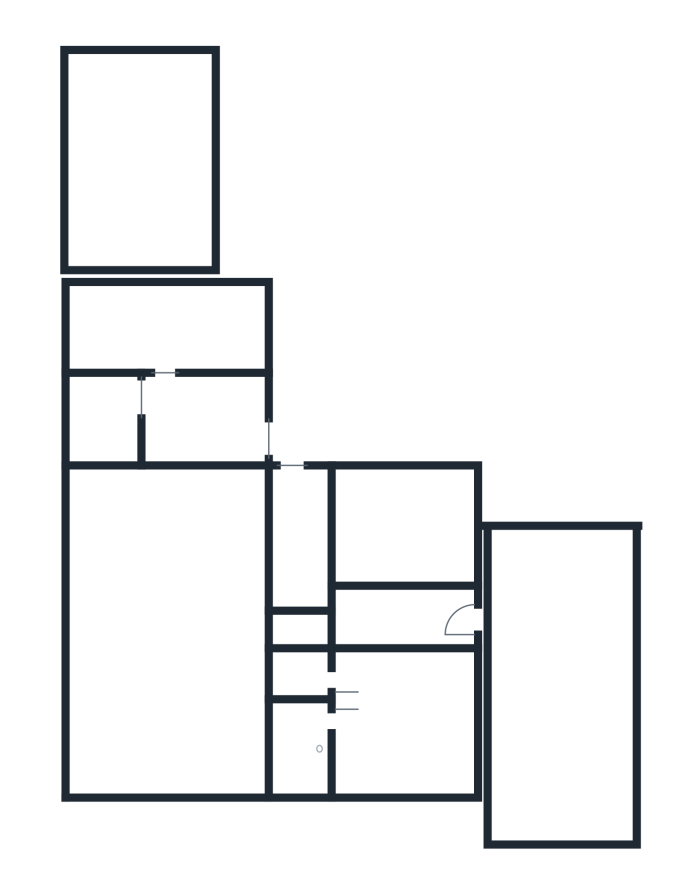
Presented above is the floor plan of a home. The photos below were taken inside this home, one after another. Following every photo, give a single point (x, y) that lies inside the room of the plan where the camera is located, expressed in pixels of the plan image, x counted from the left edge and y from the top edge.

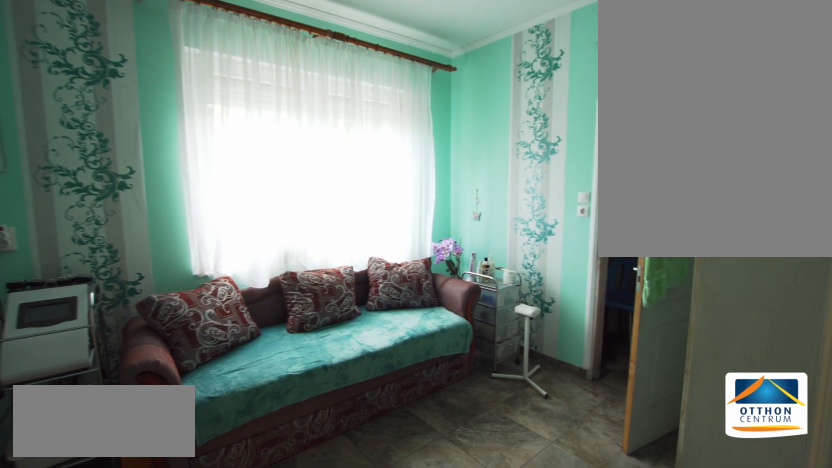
(398, 728)
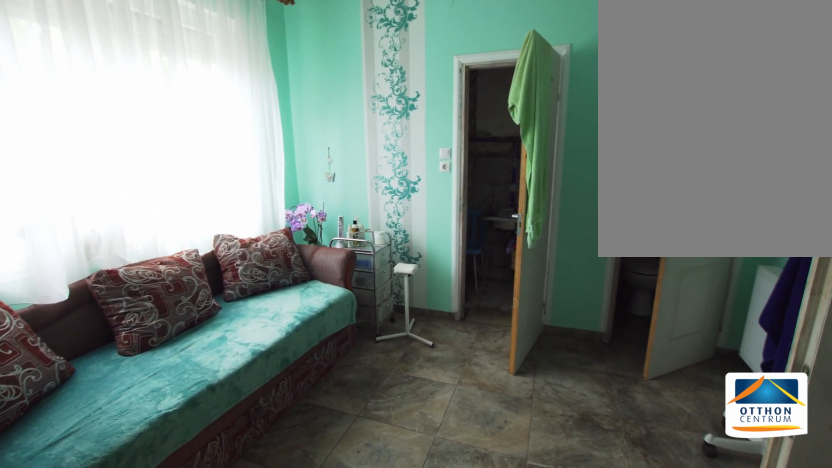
(398, 728)
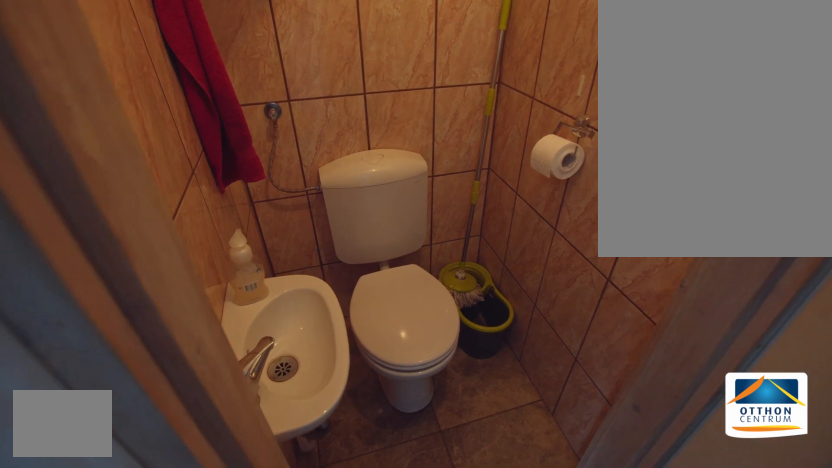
(296, 674)
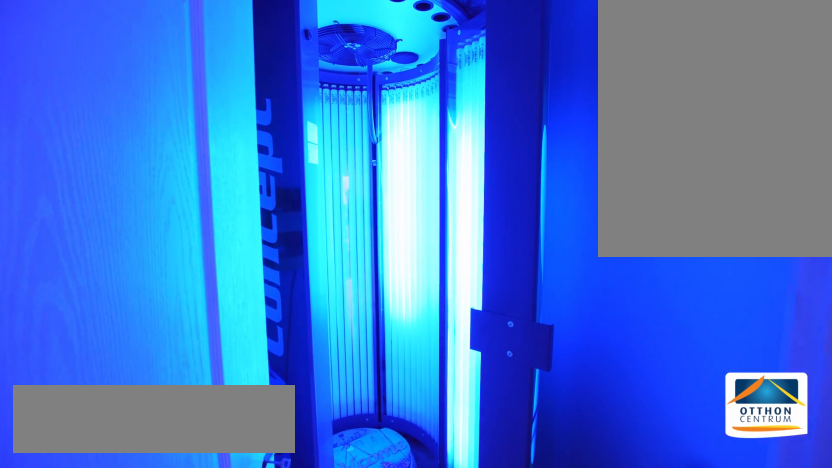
(297, 627)
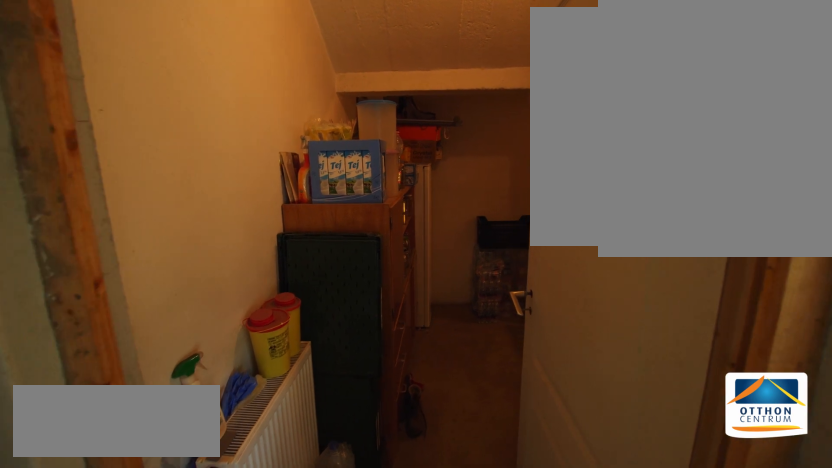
(296, 537)
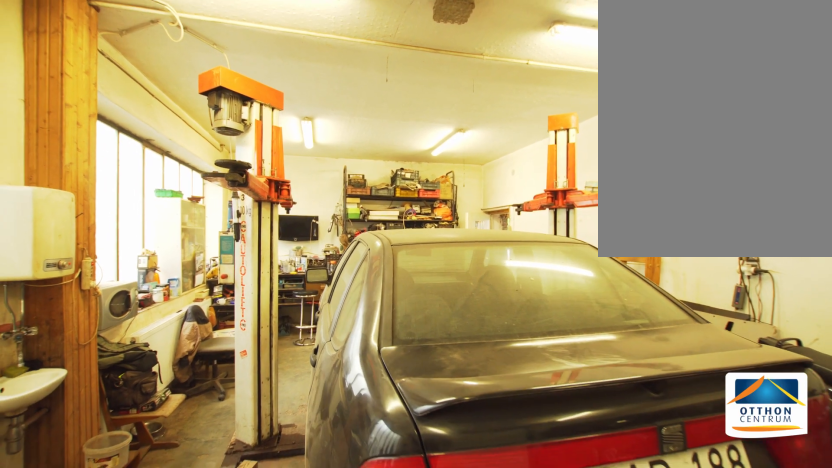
(169, 636)
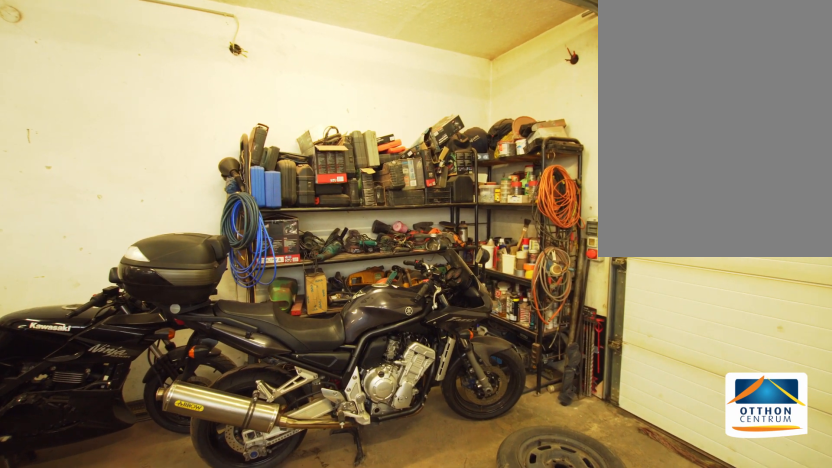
(169, 636)
